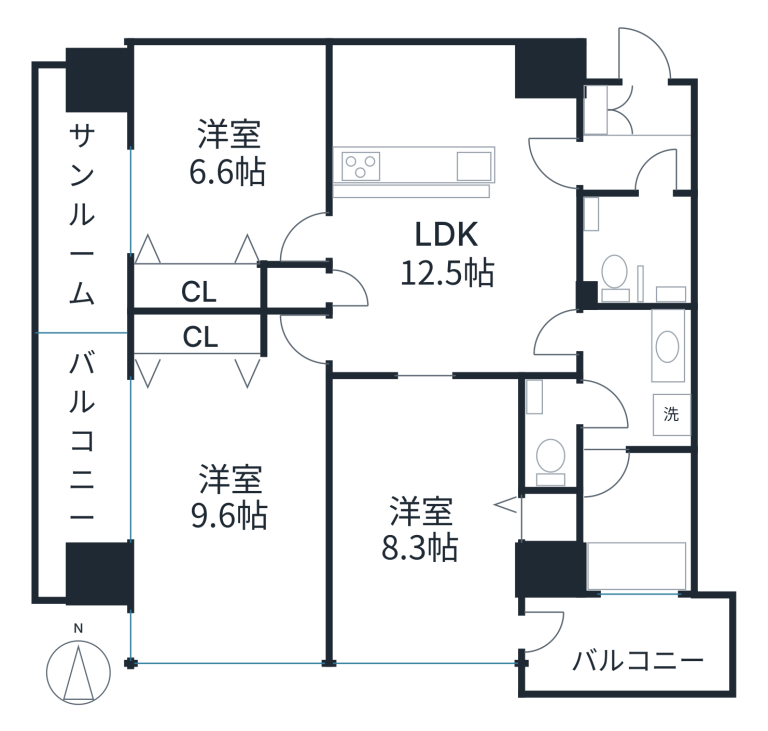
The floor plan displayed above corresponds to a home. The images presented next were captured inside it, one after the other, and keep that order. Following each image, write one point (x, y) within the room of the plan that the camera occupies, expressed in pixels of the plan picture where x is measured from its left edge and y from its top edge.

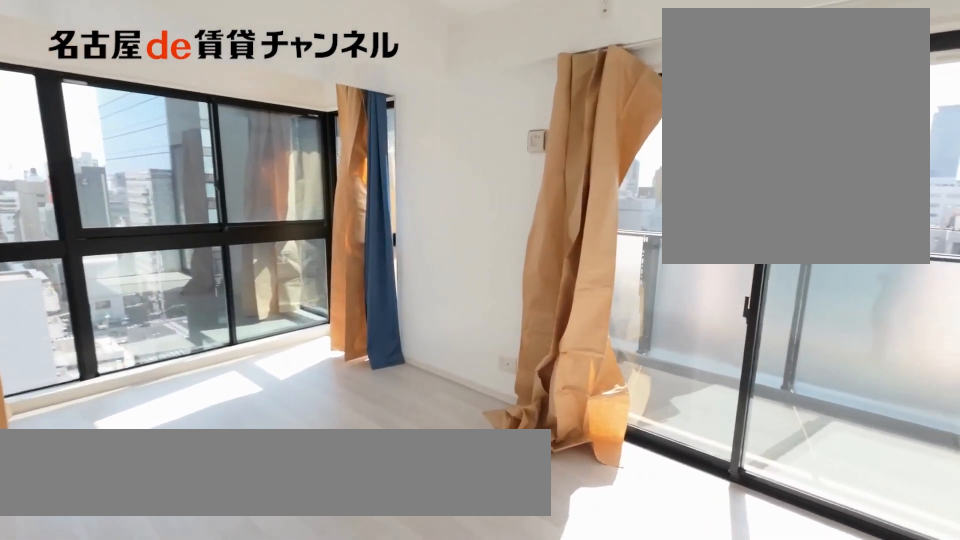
(239, 498)
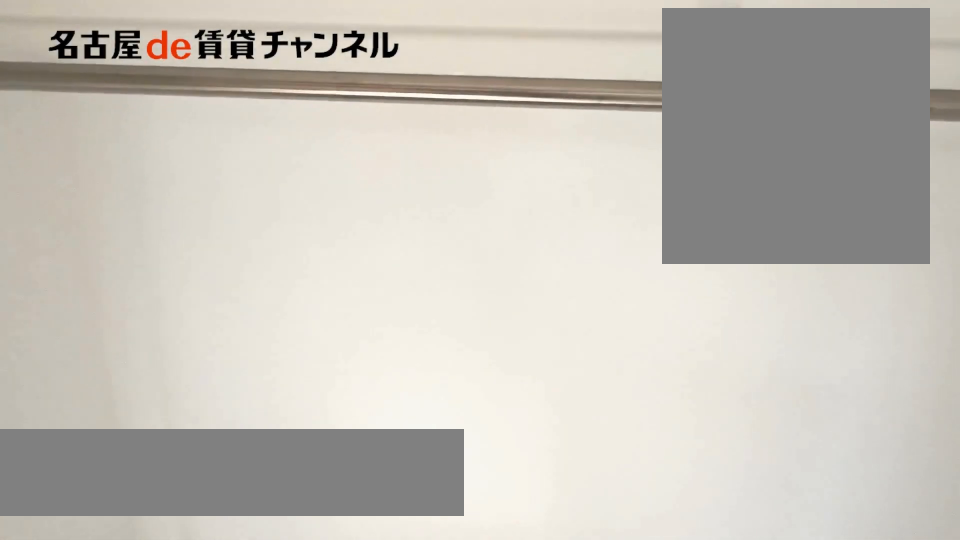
(200, 335)
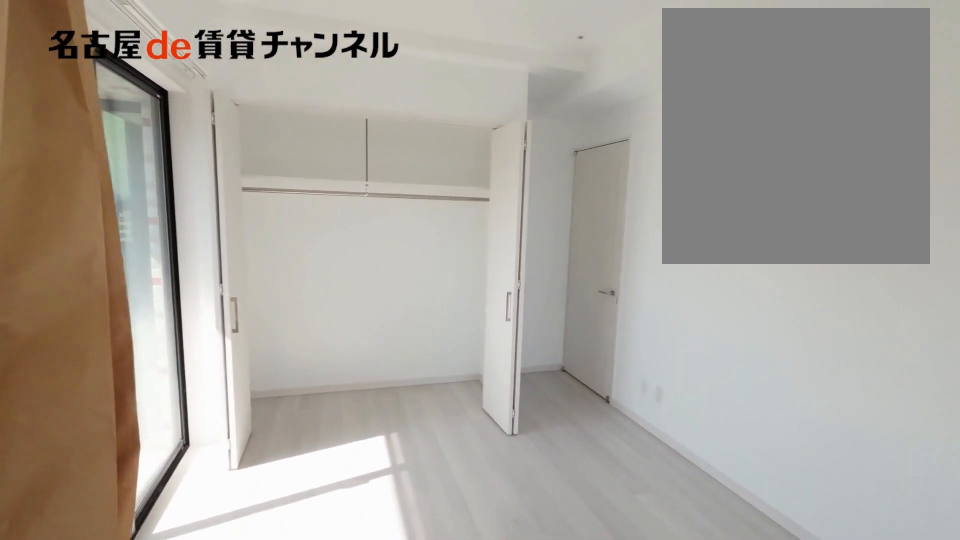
(240, 498)
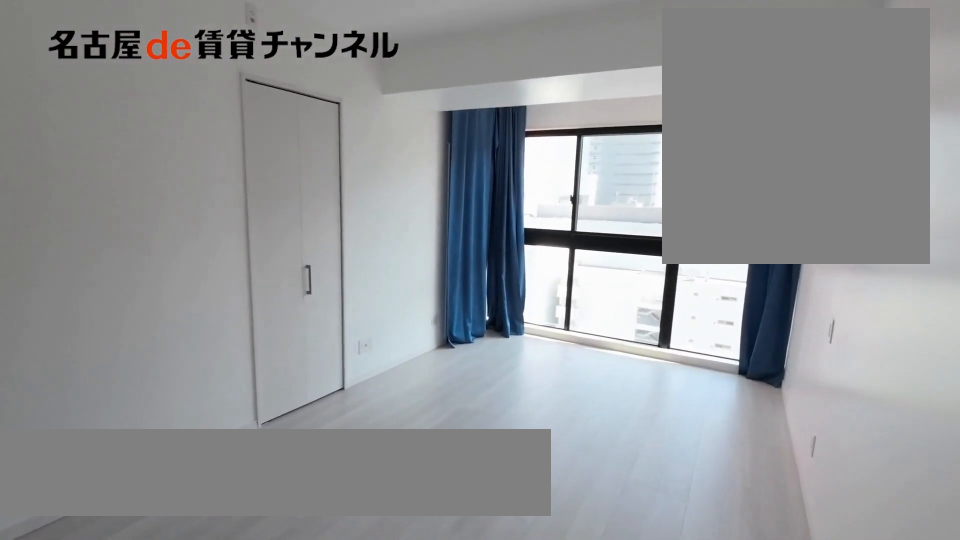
(423, 514)
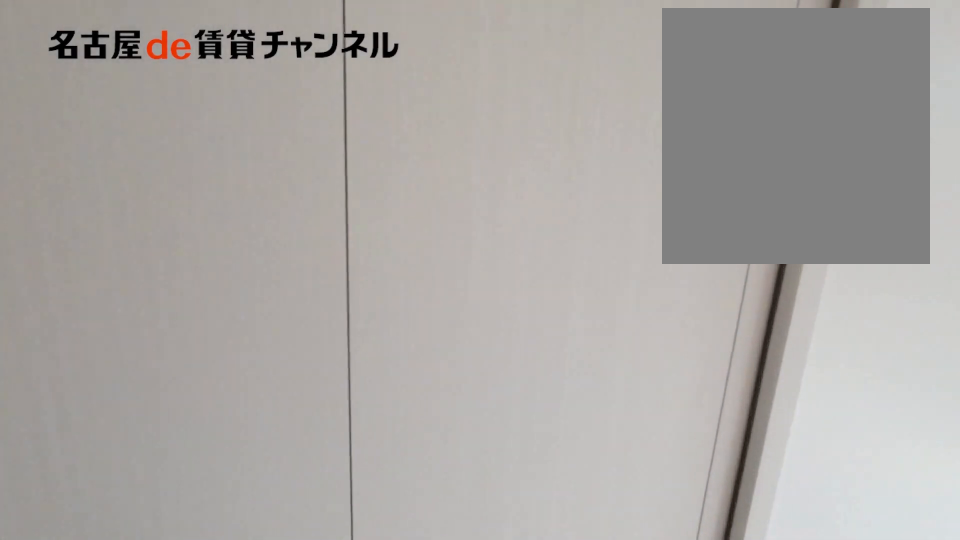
(423, 514)
